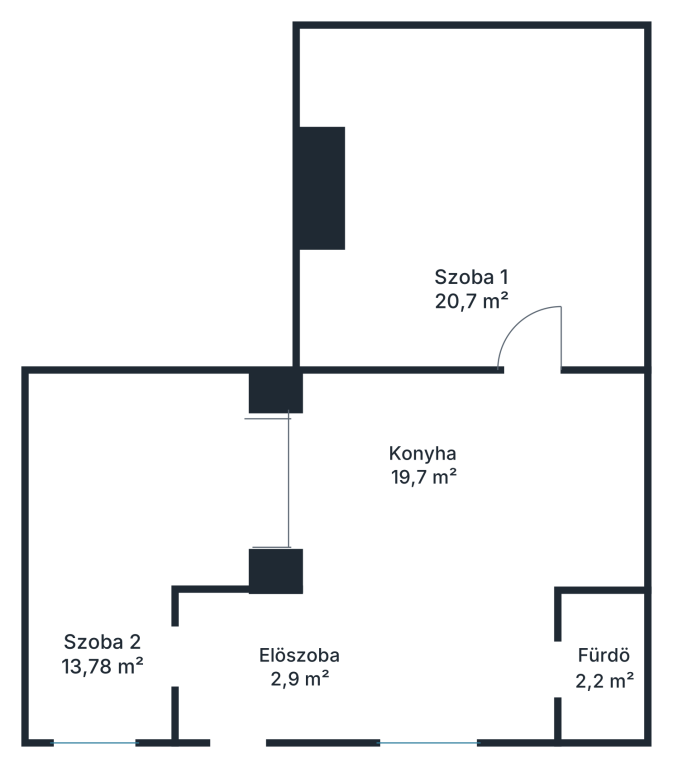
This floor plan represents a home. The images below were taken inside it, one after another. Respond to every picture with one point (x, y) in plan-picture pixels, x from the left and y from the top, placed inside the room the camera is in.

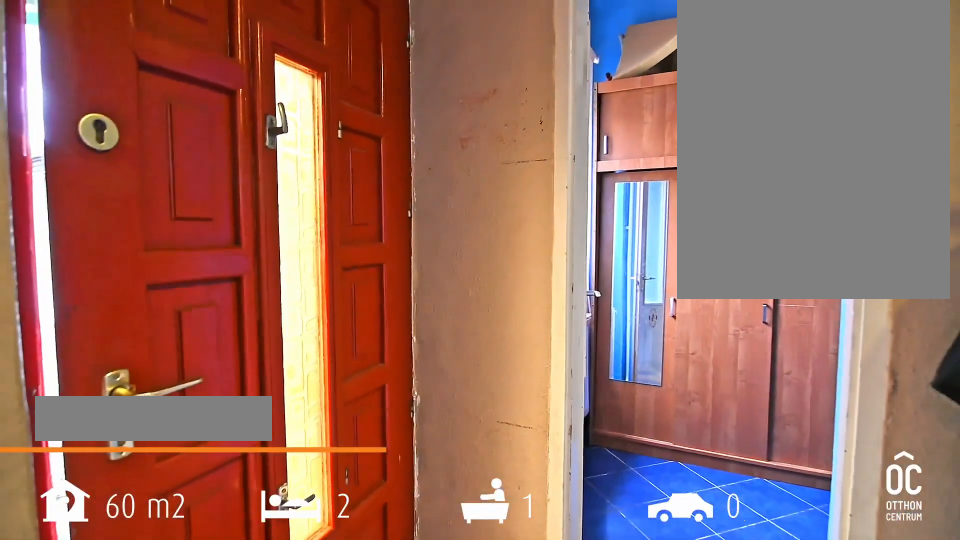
(360, 664)
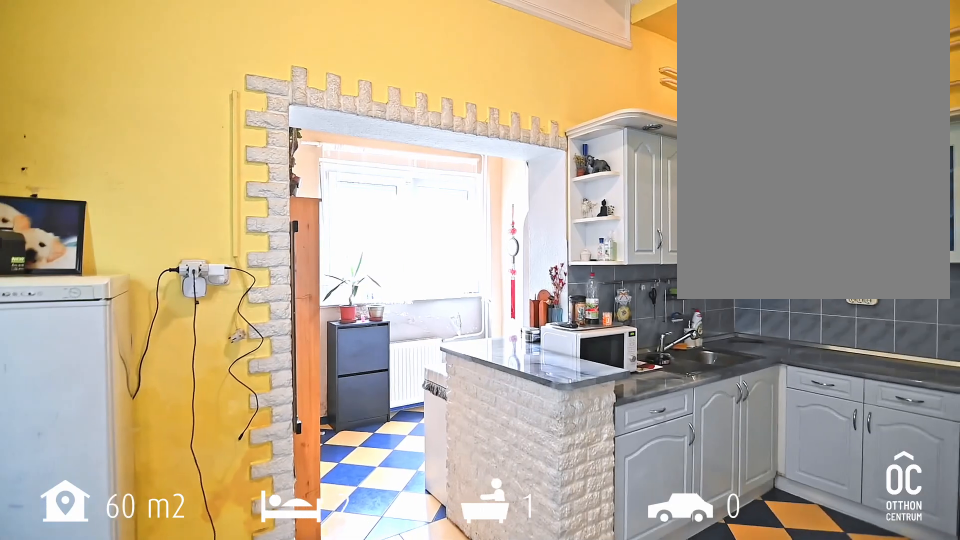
(457, 478)
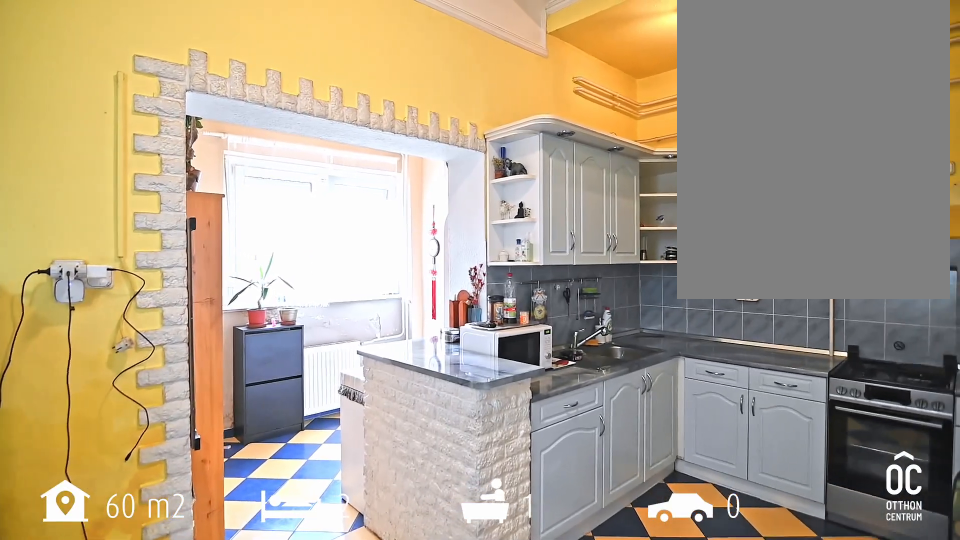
(457, 478)
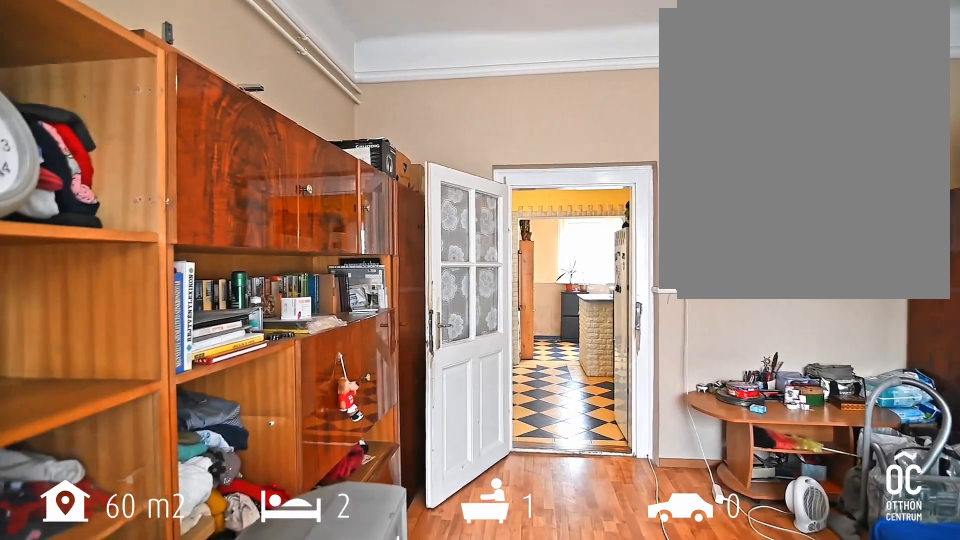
(480, 204)
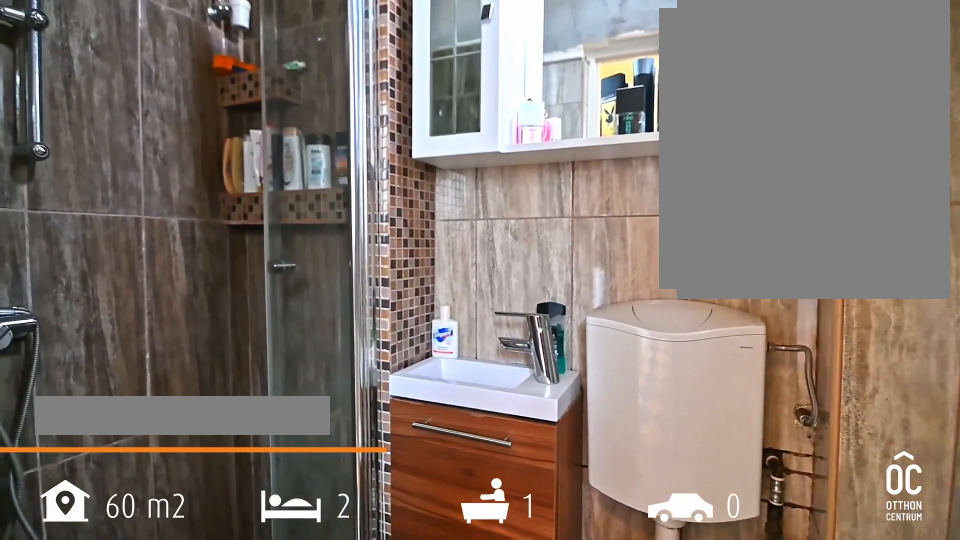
(602, 666)
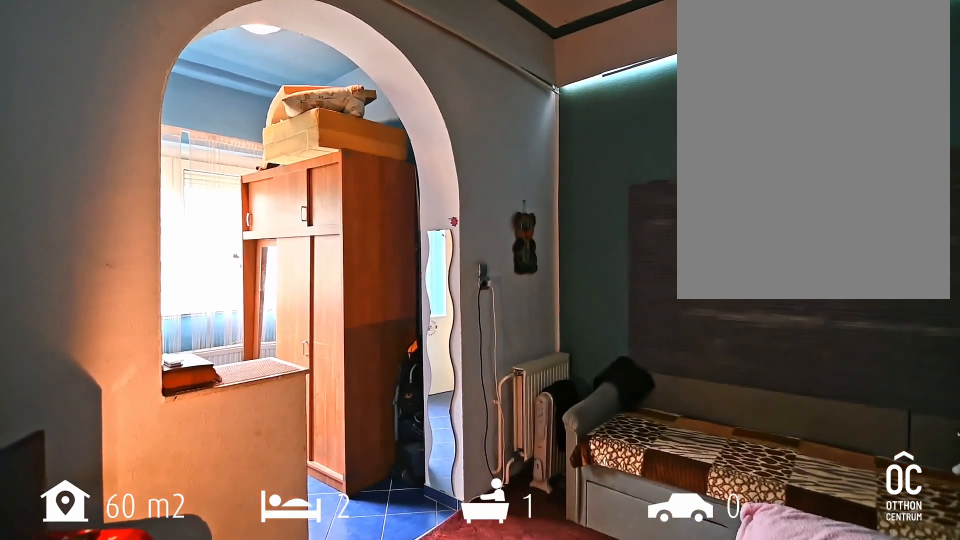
(111, 583)
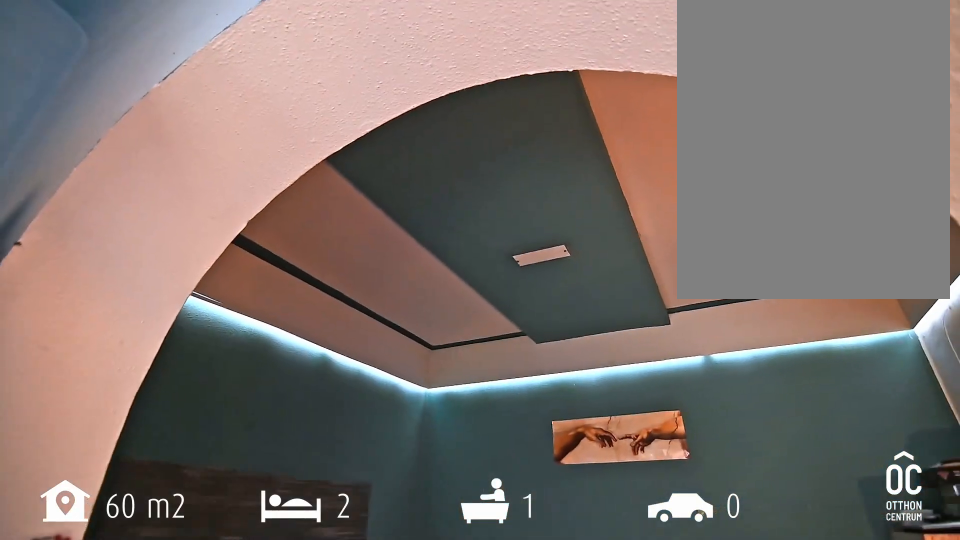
(111, 583)
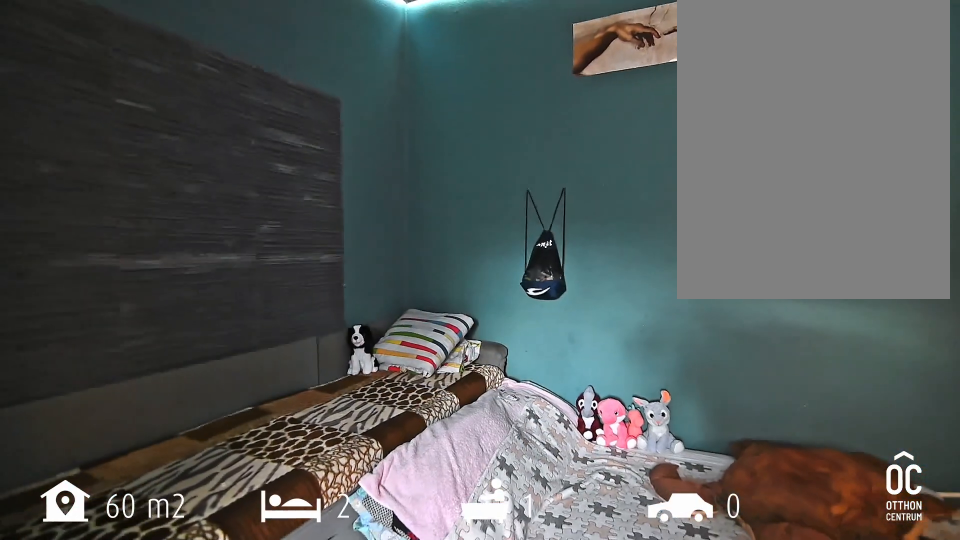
(111, 583)
